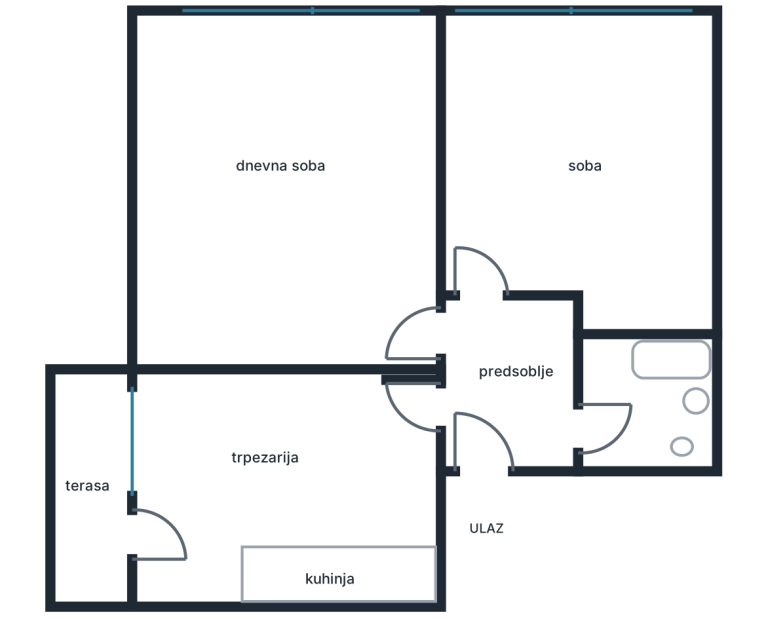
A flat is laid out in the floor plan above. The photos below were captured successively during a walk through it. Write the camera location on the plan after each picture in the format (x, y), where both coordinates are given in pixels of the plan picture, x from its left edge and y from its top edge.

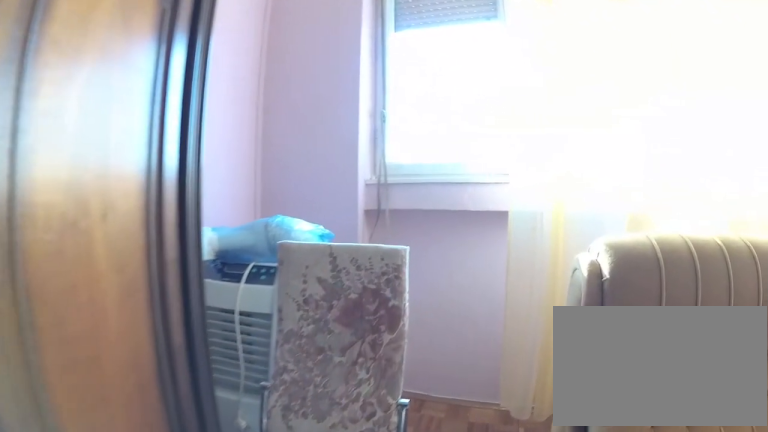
(213, 163)
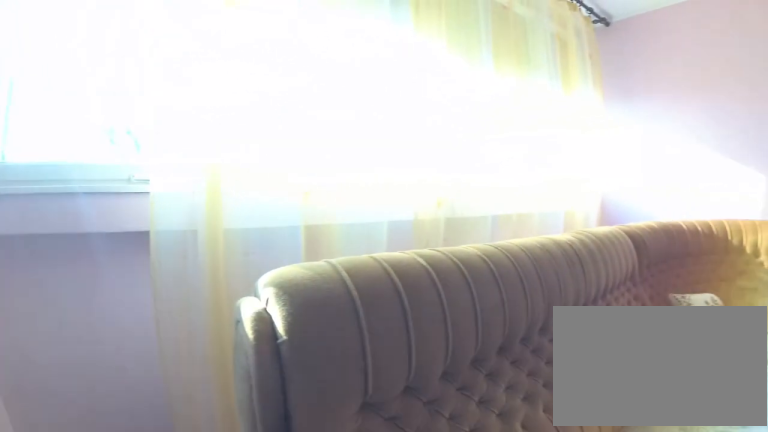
(196, 155)
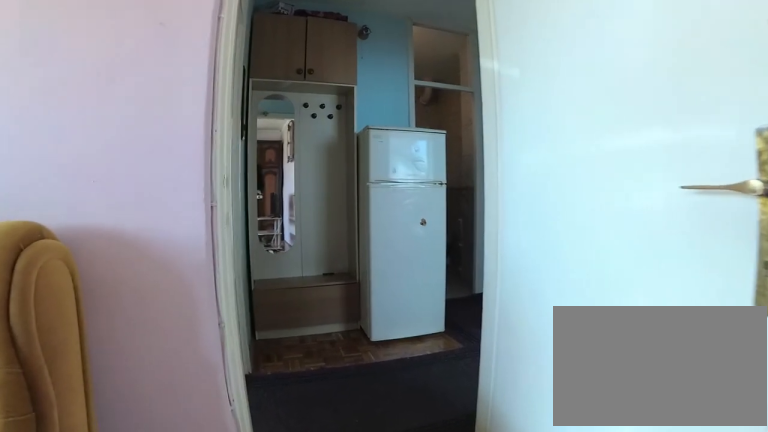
(368, 317)
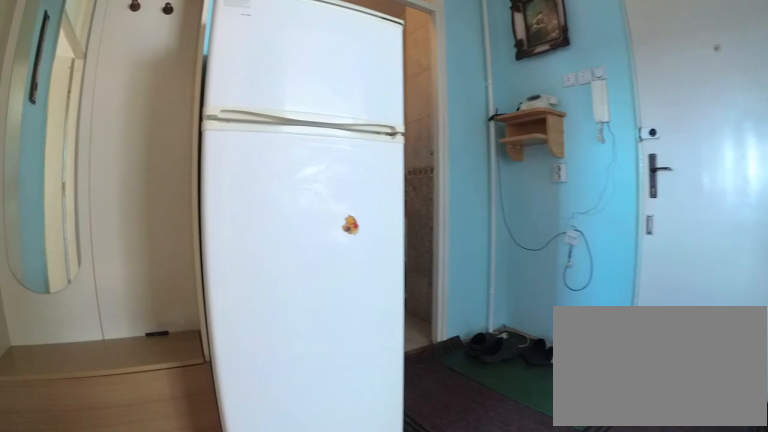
(450, 332)
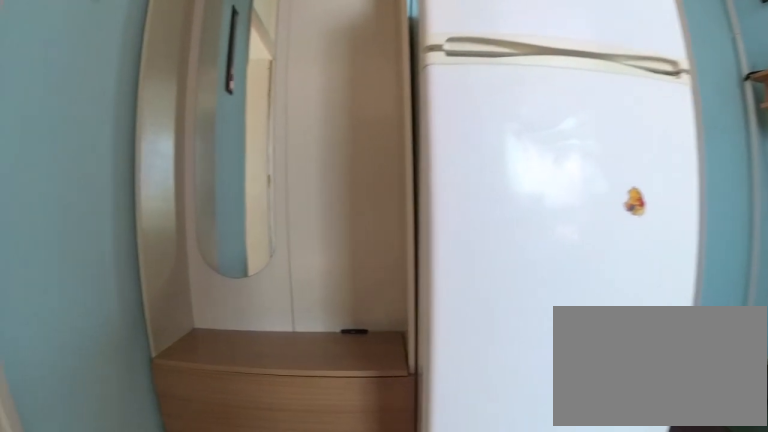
(466, 346)
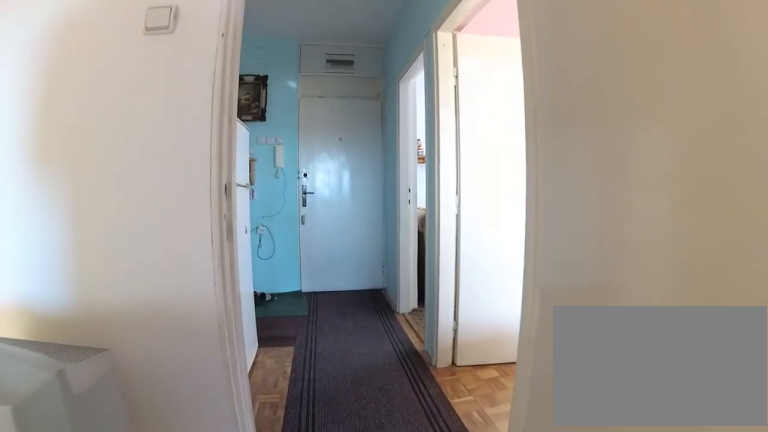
(510, 212)
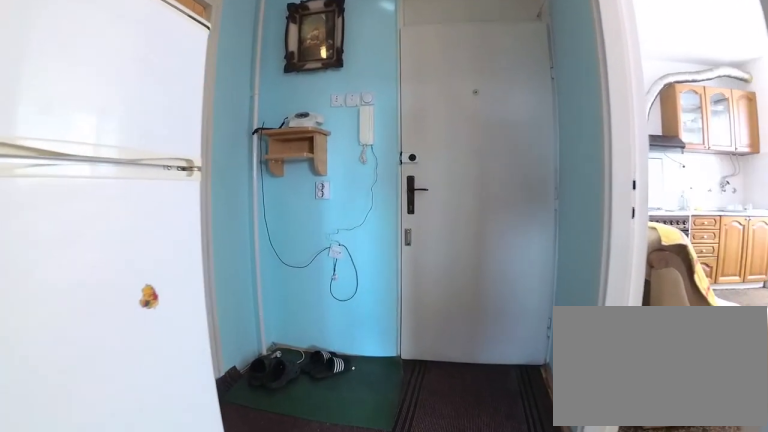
(509, 339)
